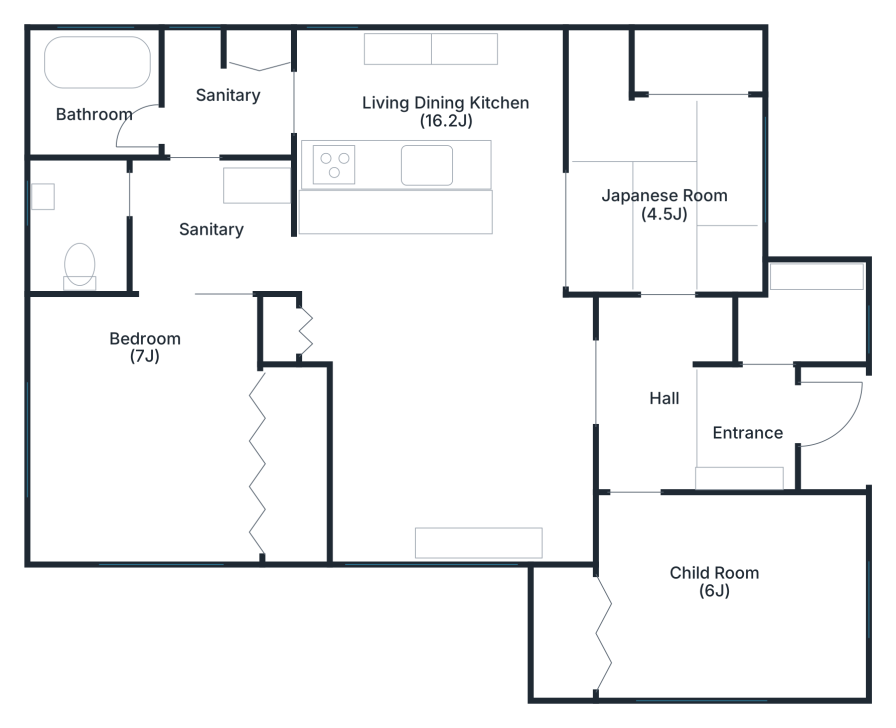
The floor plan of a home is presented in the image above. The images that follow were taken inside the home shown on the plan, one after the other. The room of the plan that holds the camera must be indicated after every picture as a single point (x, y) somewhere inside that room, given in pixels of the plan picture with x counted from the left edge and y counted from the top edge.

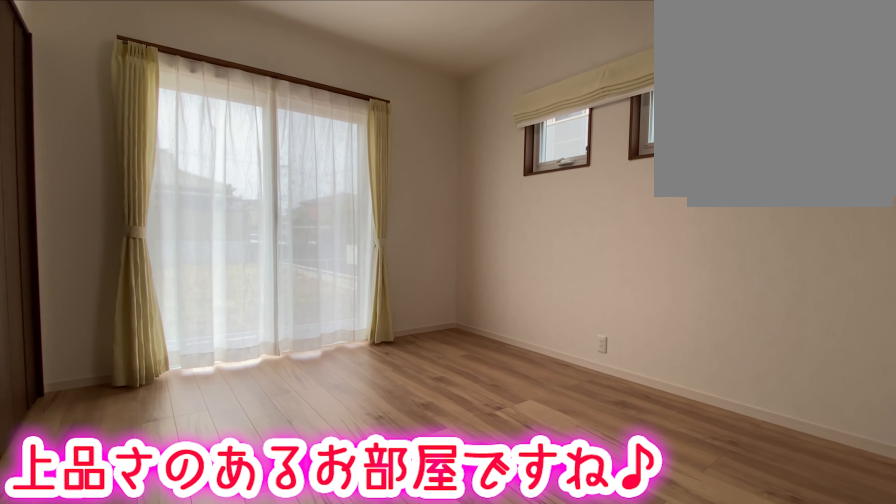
(102, 431)
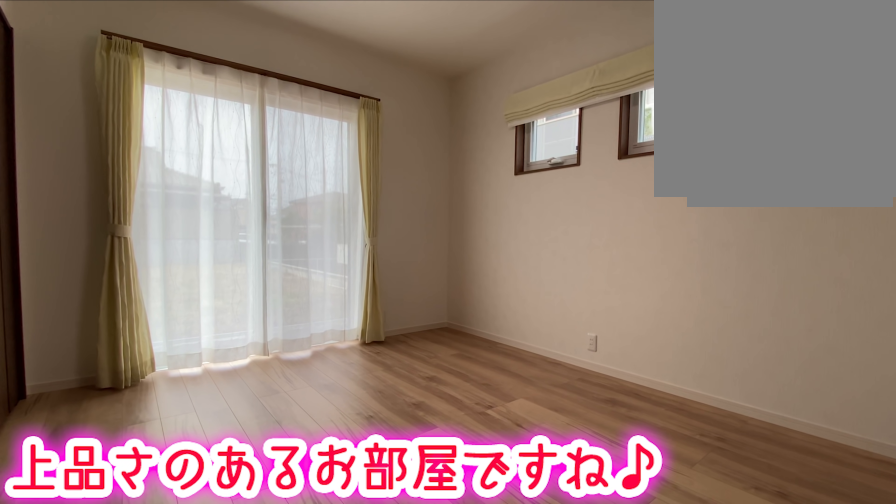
(56, 441)
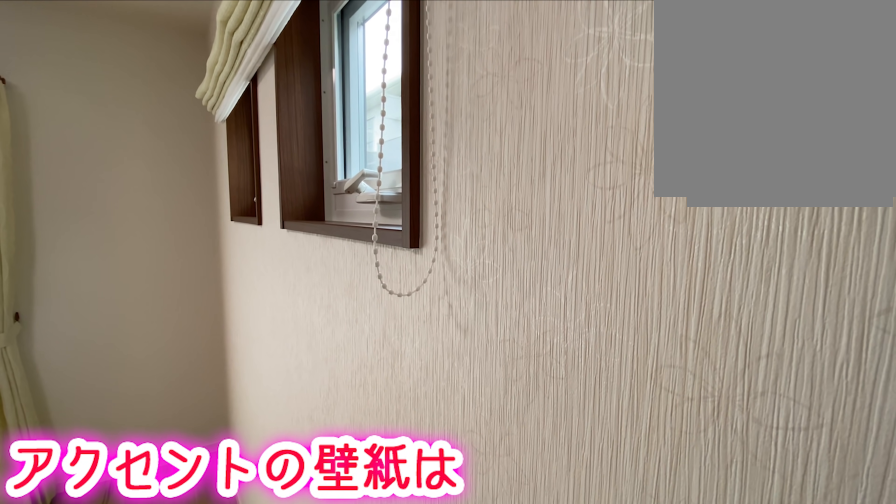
(146, 449)
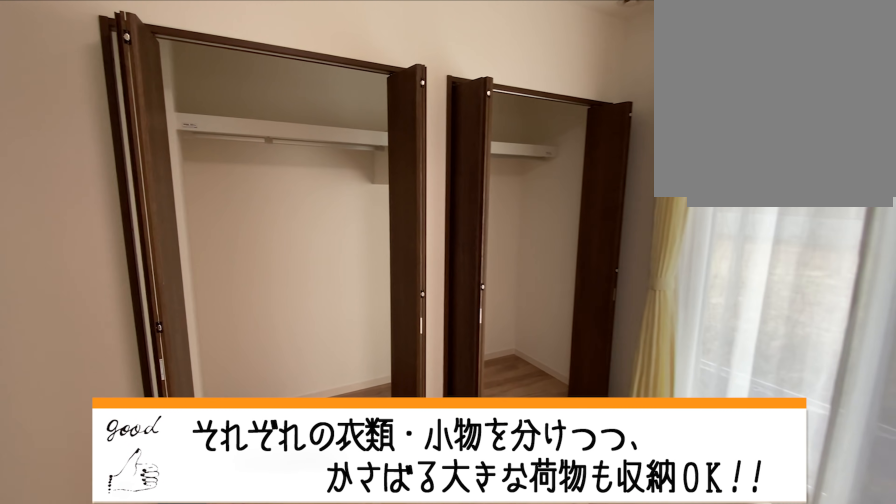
(146, 448)
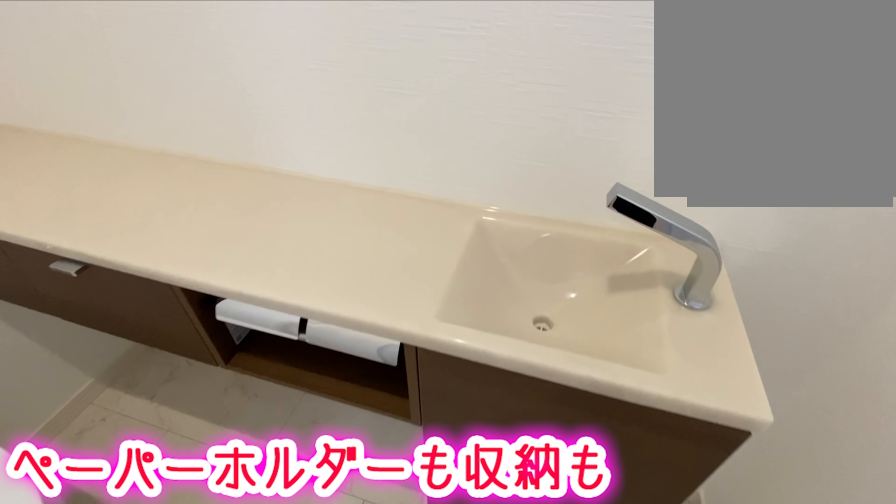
(84, 228)
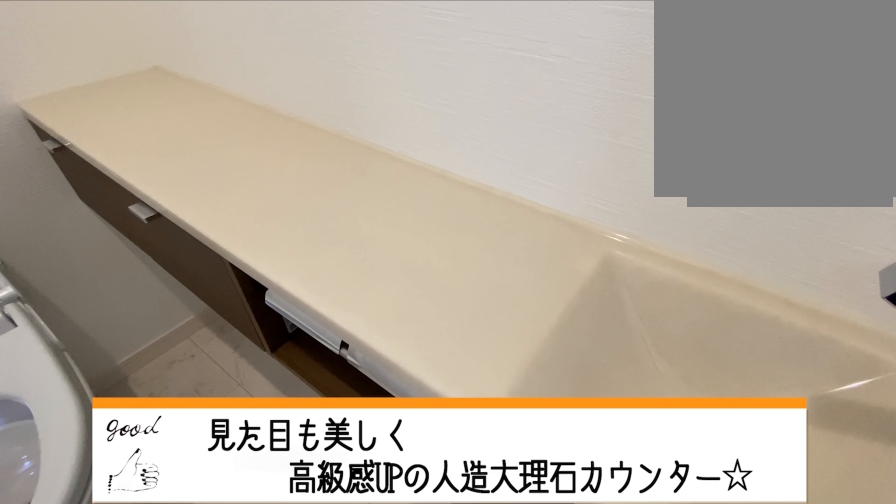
(84, 228)
